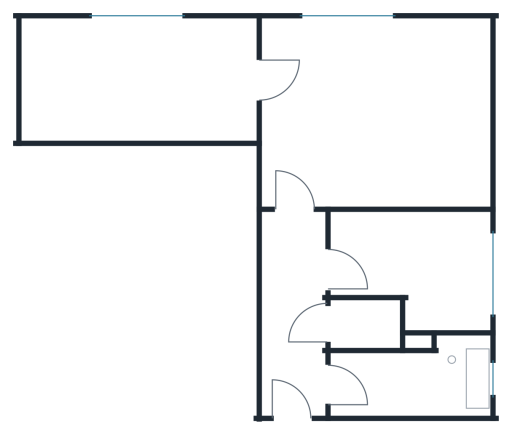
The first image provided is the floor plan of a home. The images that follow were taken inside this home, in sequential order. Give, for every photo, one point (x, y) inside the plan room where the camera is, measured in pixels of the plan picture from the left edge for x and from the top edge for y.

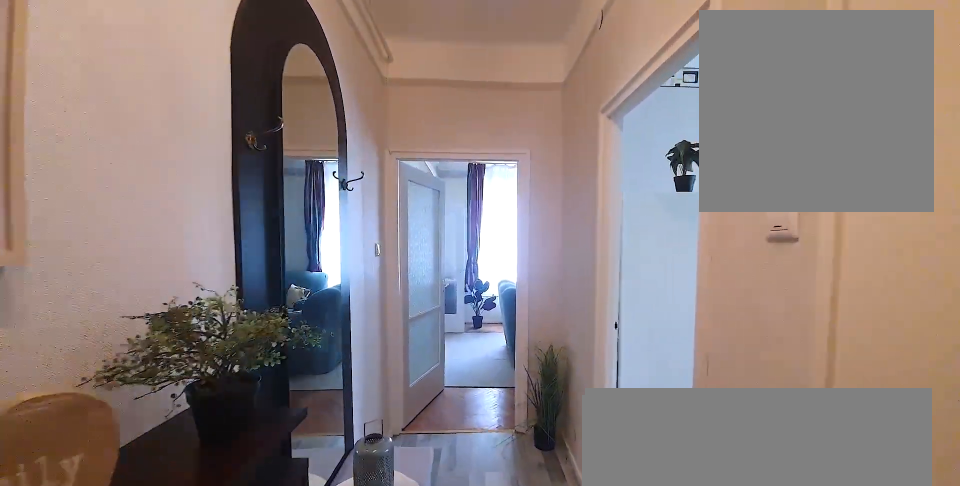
(299, 324)
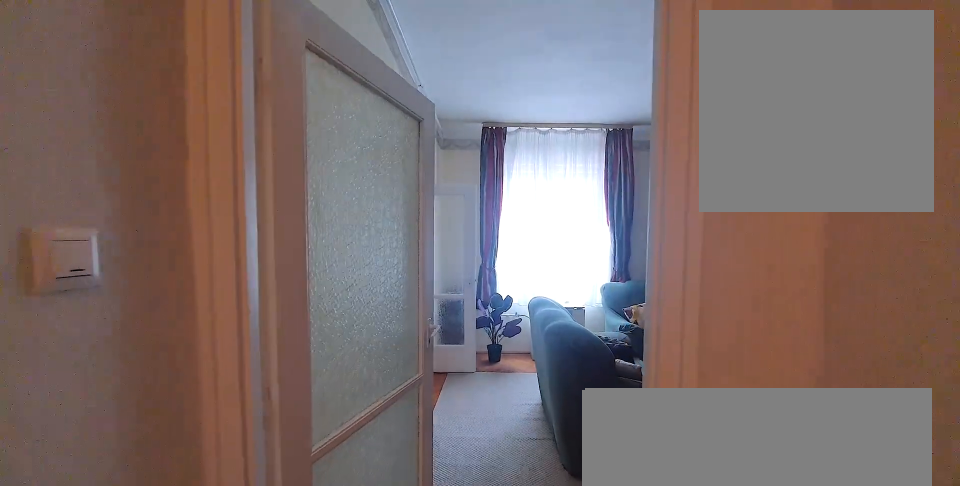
(299, 323)
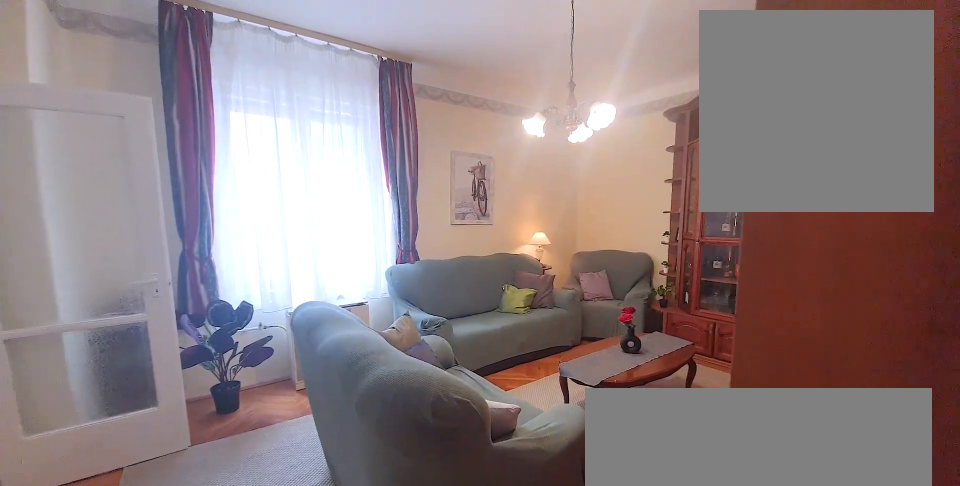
(382, 121)
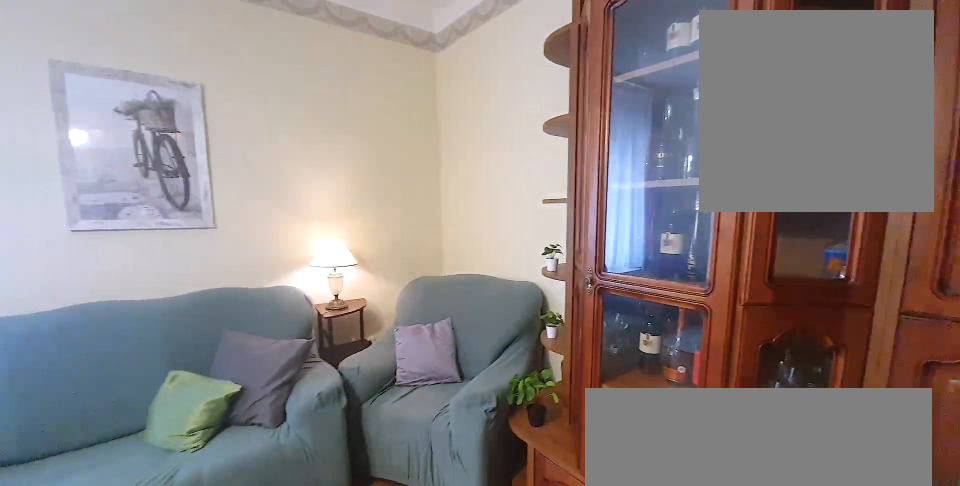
(381, 121)
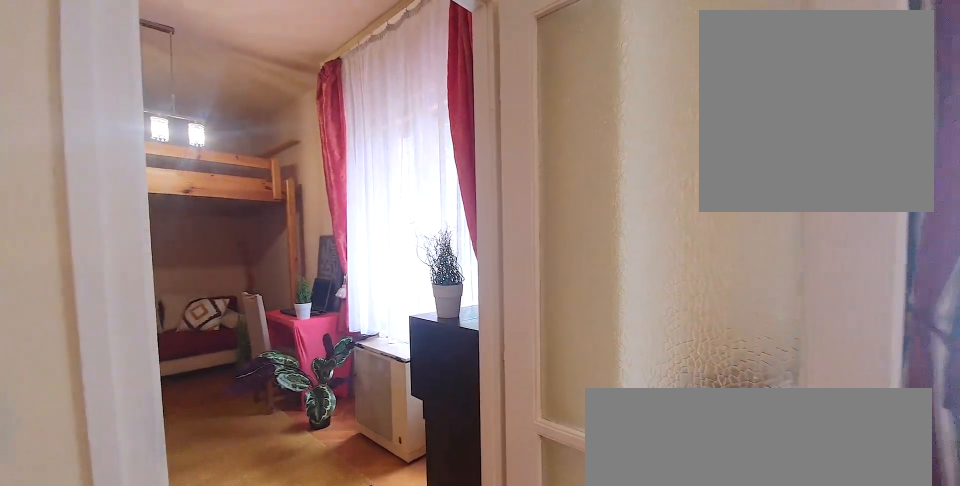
(142, 81)
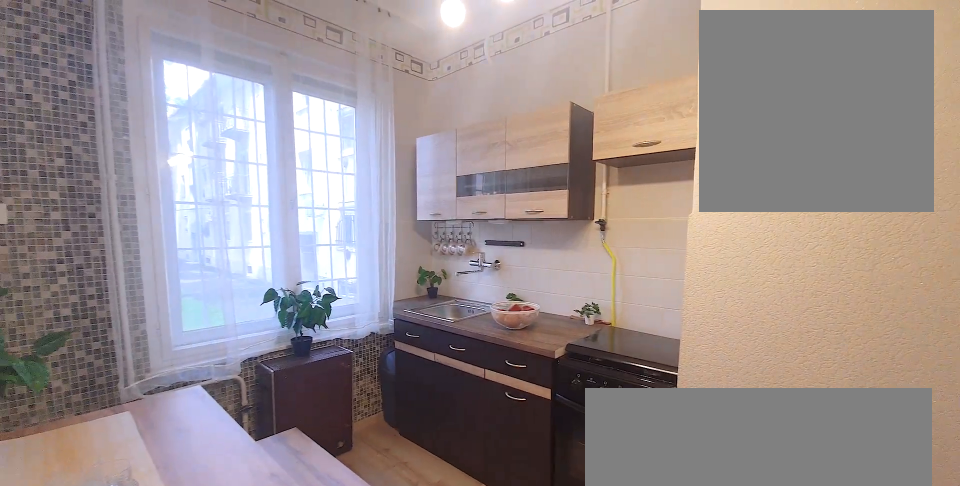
(419, 258)
